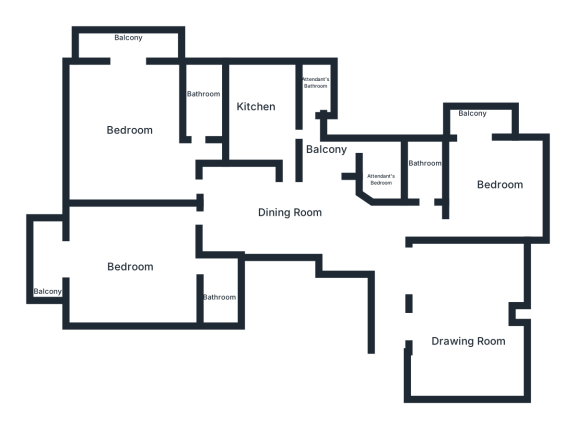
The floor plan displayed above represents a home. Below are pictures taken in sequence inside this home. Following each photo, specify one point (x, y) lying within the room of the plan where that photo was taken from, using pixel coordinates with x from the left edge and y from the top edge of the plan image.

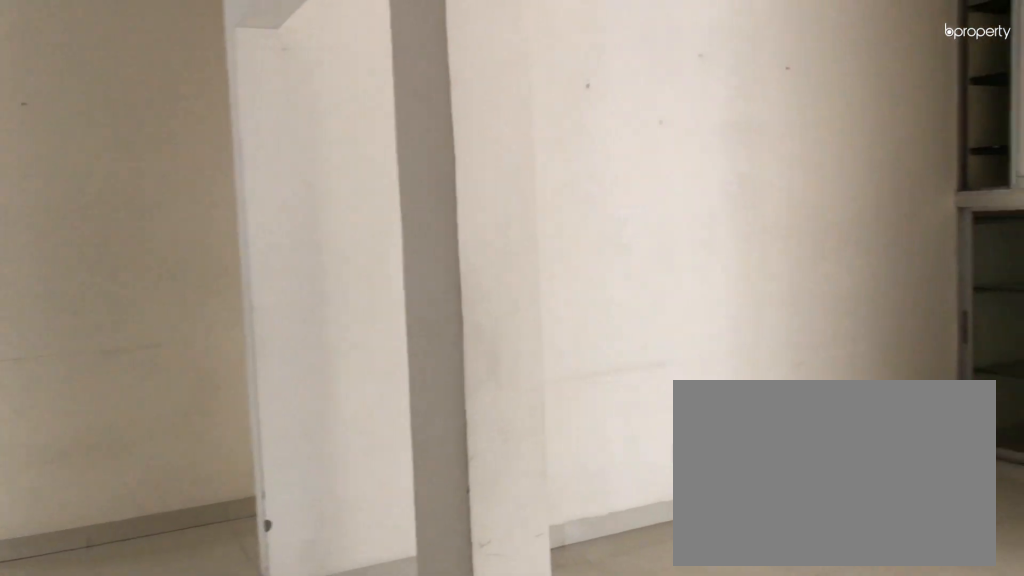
(460, 323)
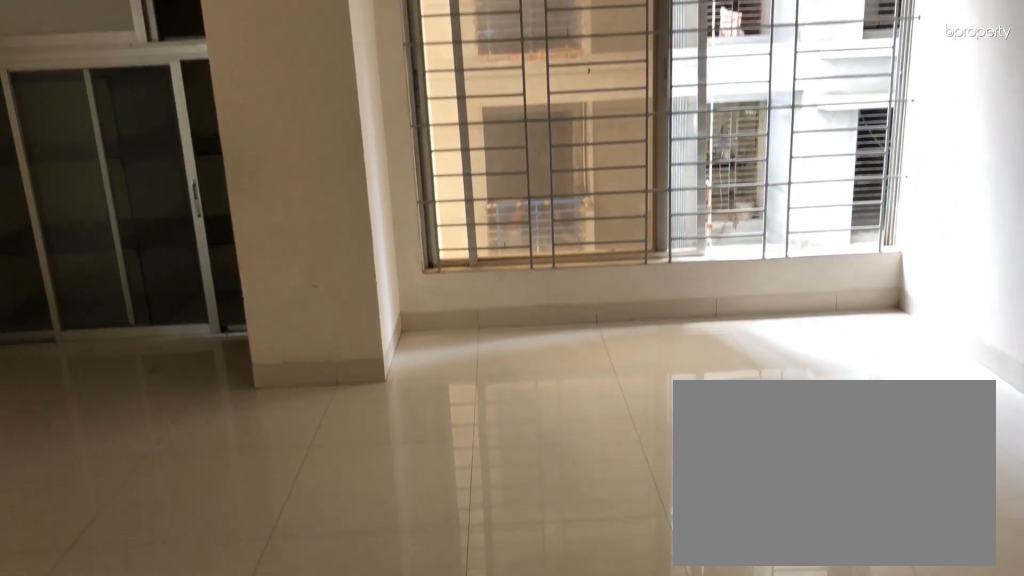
(460, 323)
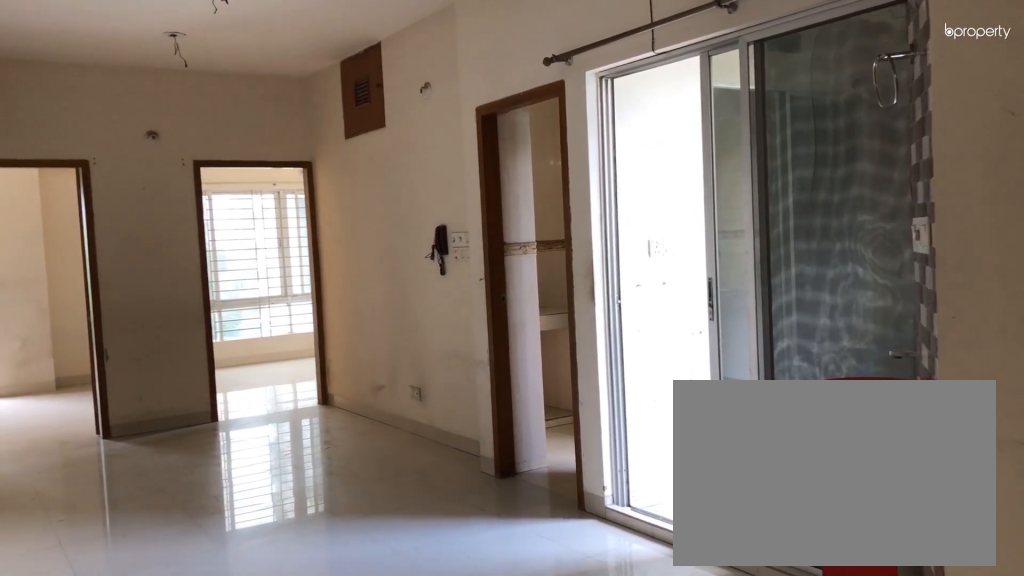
(281, 207)
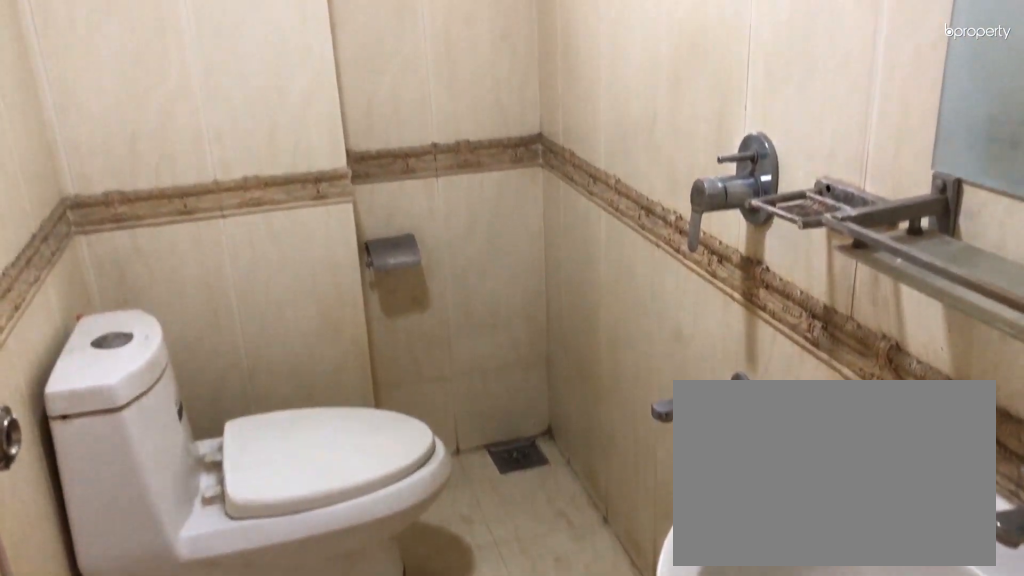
(426, 168)
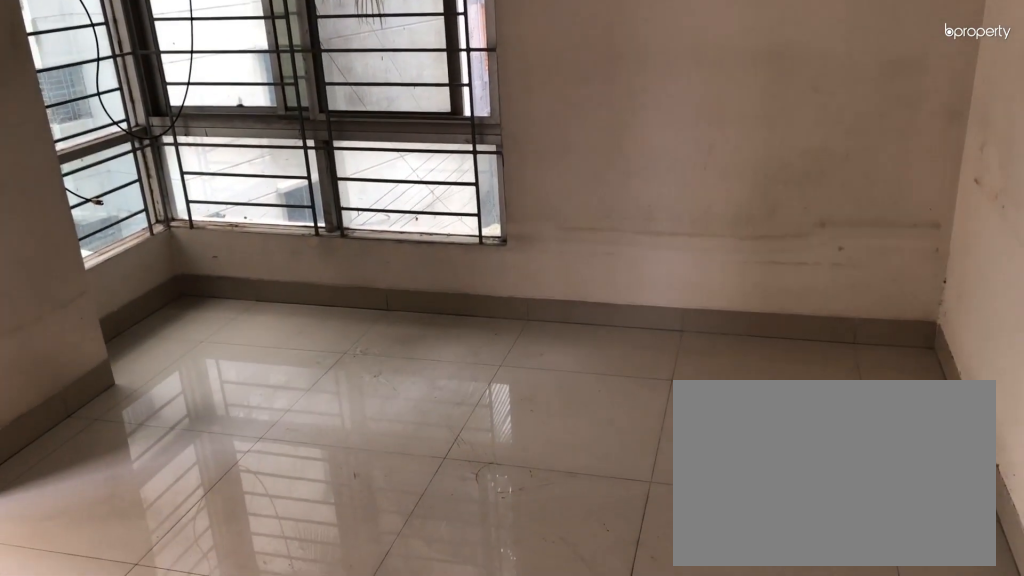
(493, 178)
